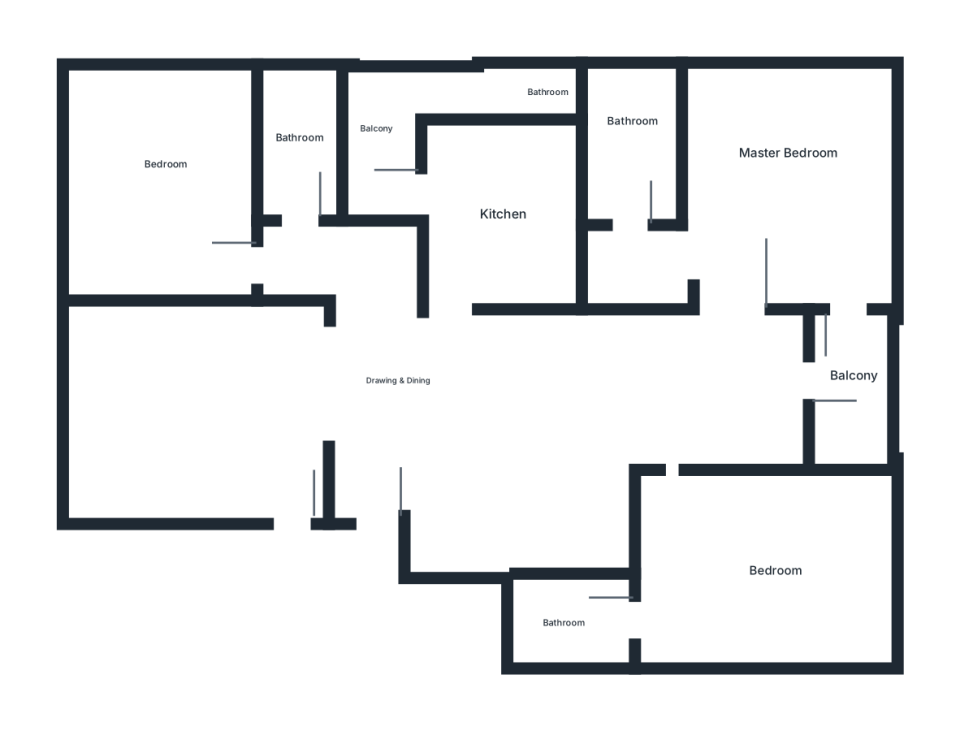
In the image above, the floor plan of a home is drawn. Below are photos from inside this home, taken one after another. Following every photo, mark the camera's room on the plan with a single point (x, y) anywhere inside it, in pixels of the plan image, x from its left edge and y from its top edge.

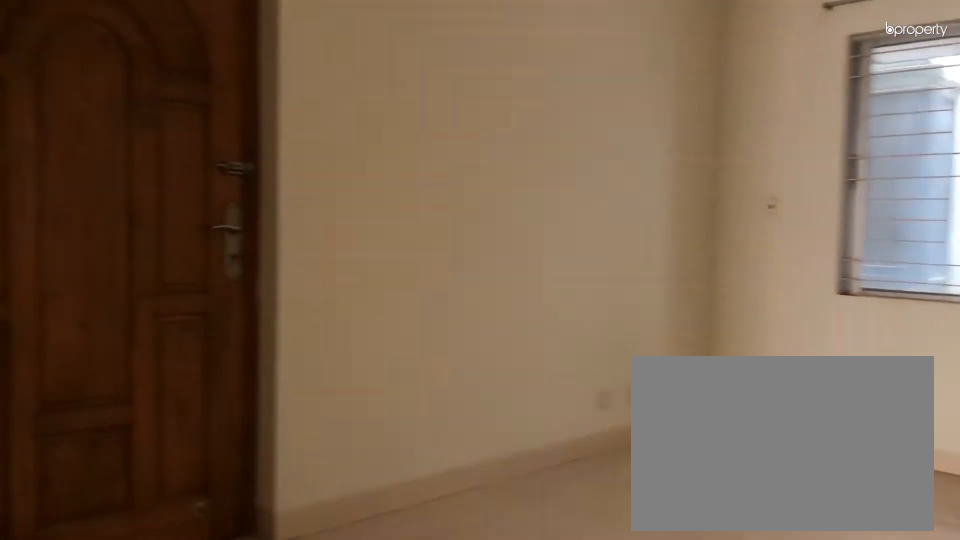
(181, 401)
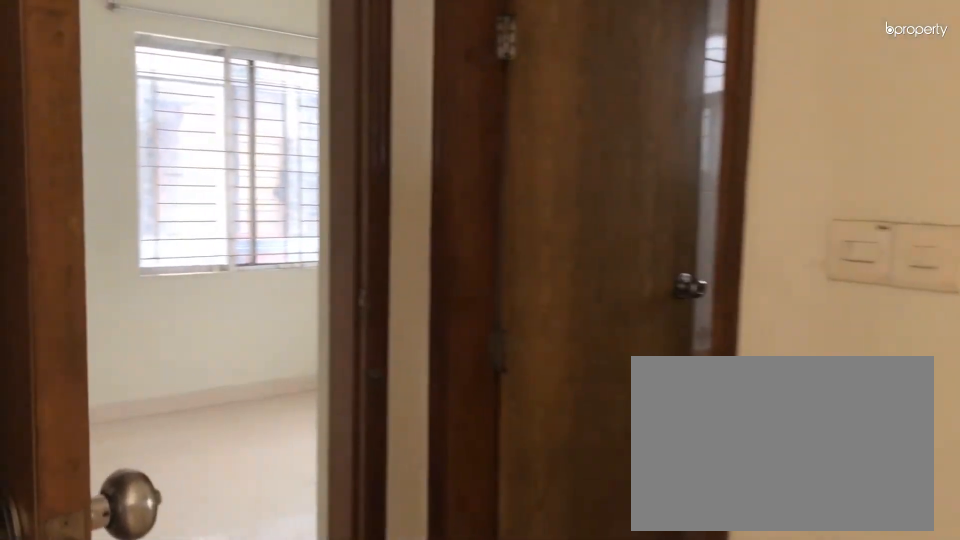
(274, 261)
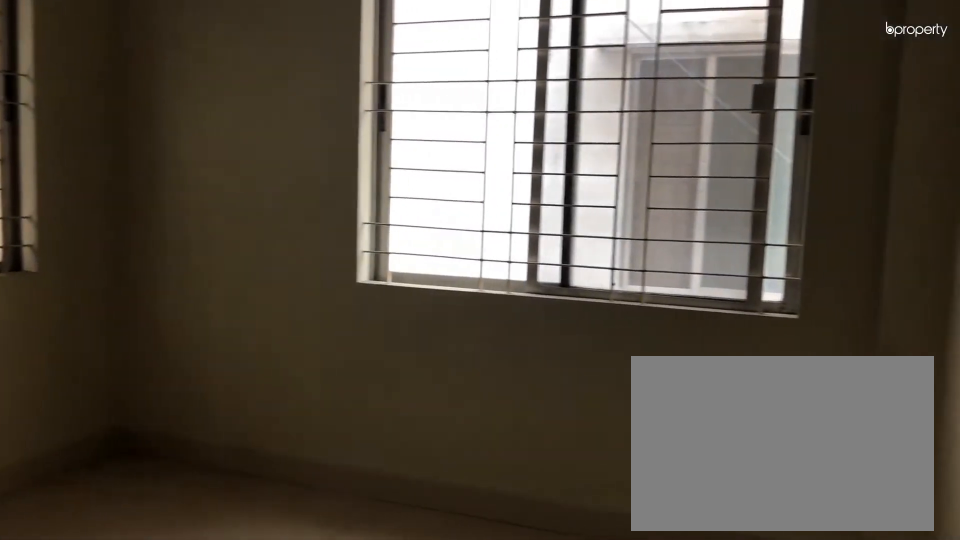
(178, 175)
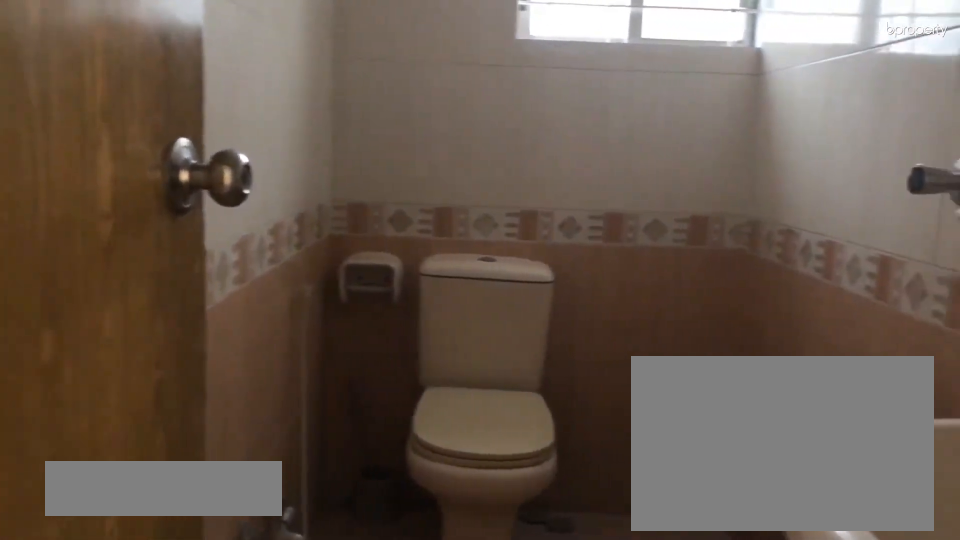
(307, 137)
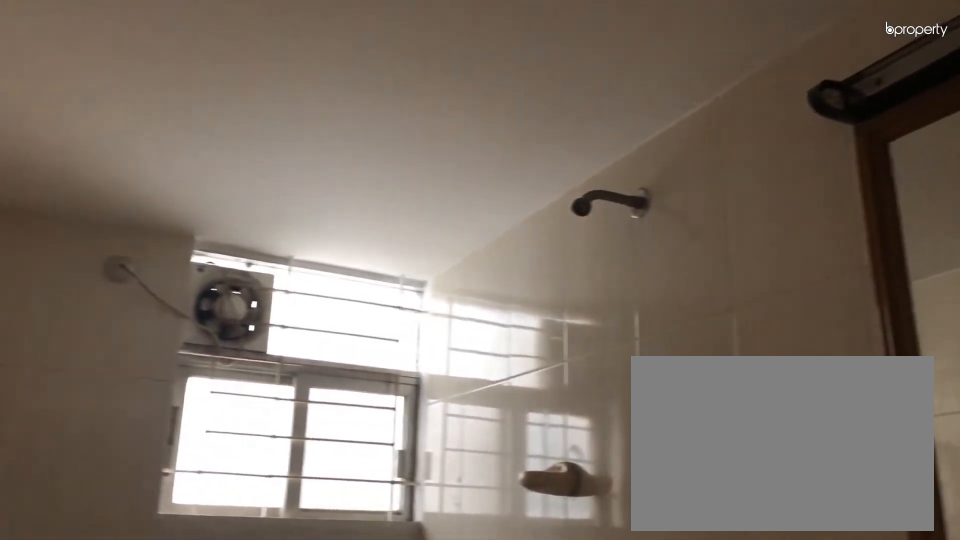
(307, 137)
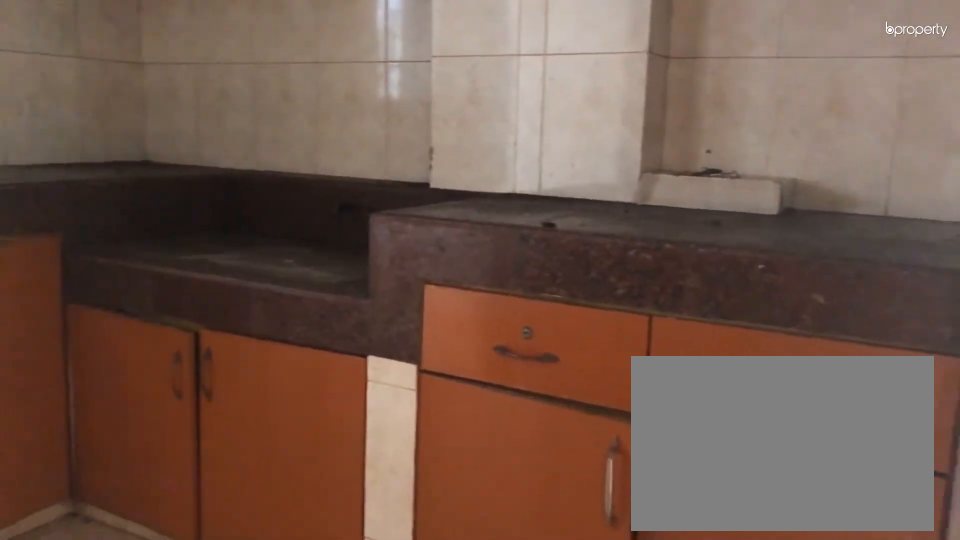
(513, 214)
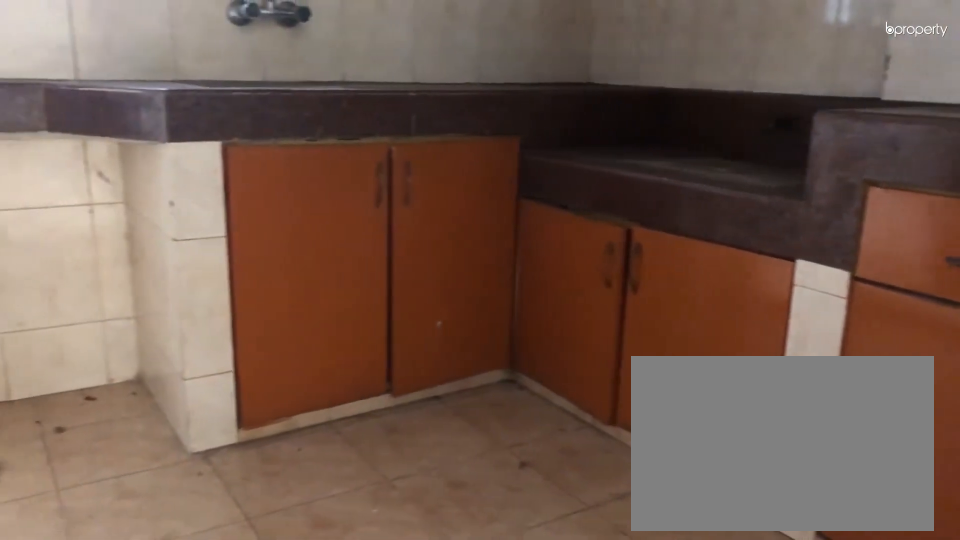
(513, 214)
